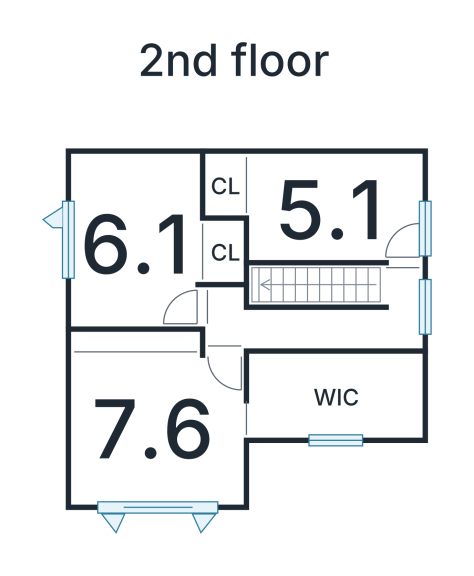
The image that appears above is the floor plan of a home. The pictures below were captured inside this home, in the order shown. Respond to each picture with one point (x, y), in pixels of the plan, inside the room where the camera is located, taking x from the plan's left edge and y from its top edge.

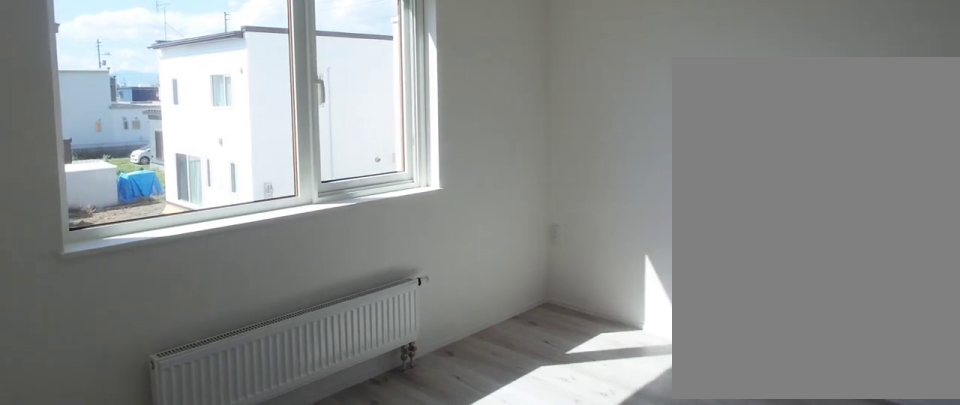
(130, 252)
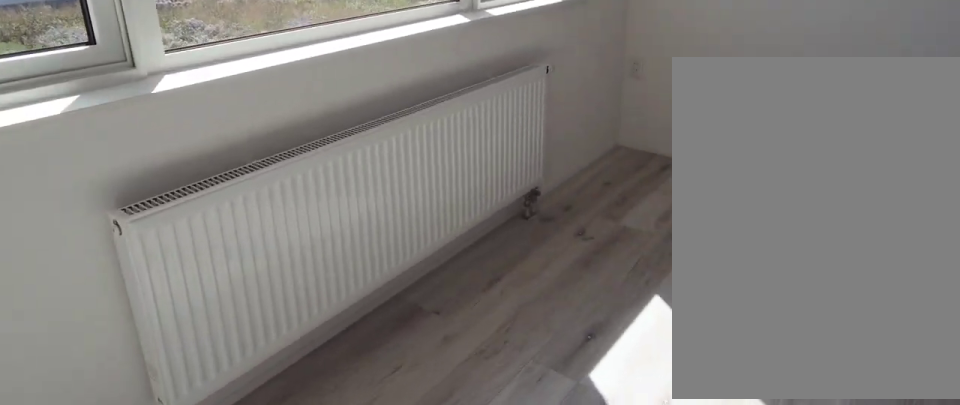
(158, 425)
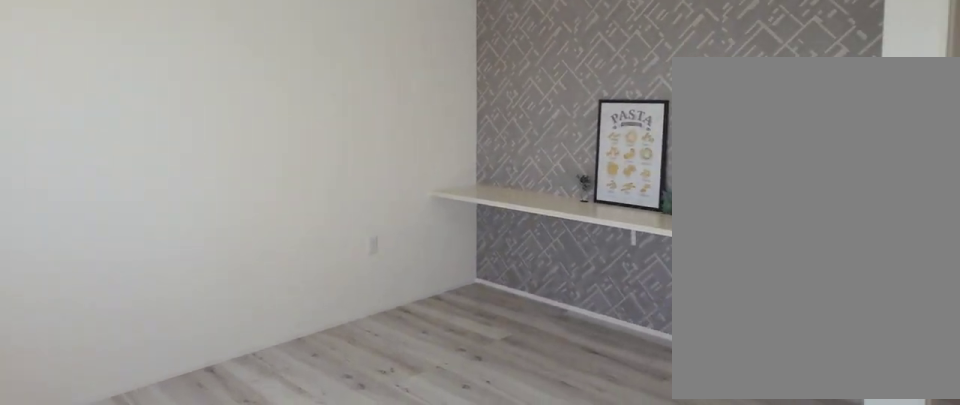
(158, 425)
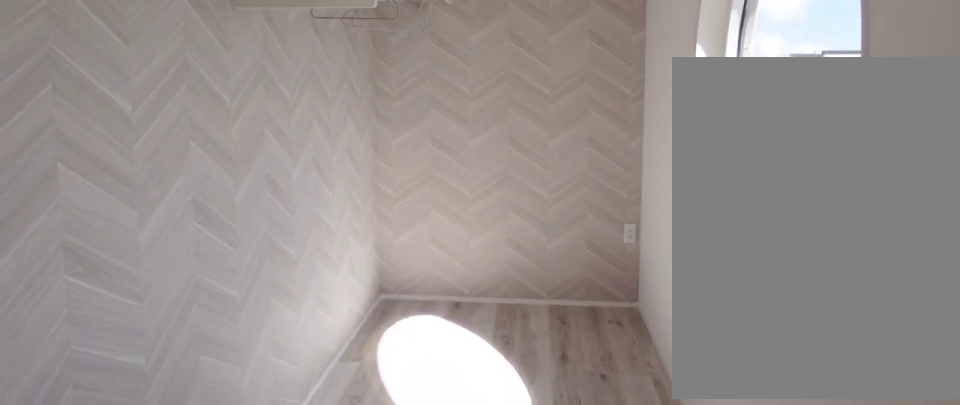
(330, 400)
